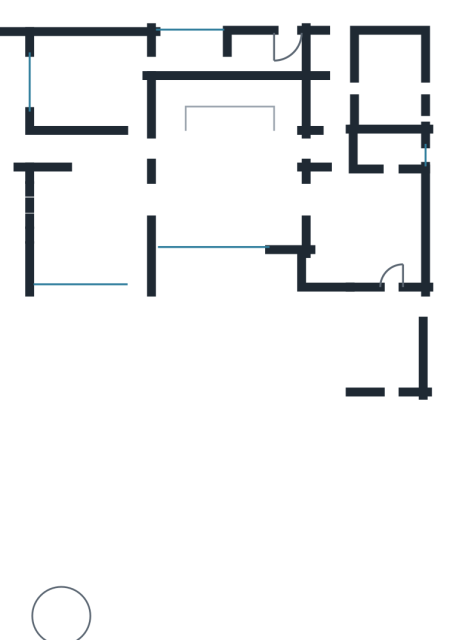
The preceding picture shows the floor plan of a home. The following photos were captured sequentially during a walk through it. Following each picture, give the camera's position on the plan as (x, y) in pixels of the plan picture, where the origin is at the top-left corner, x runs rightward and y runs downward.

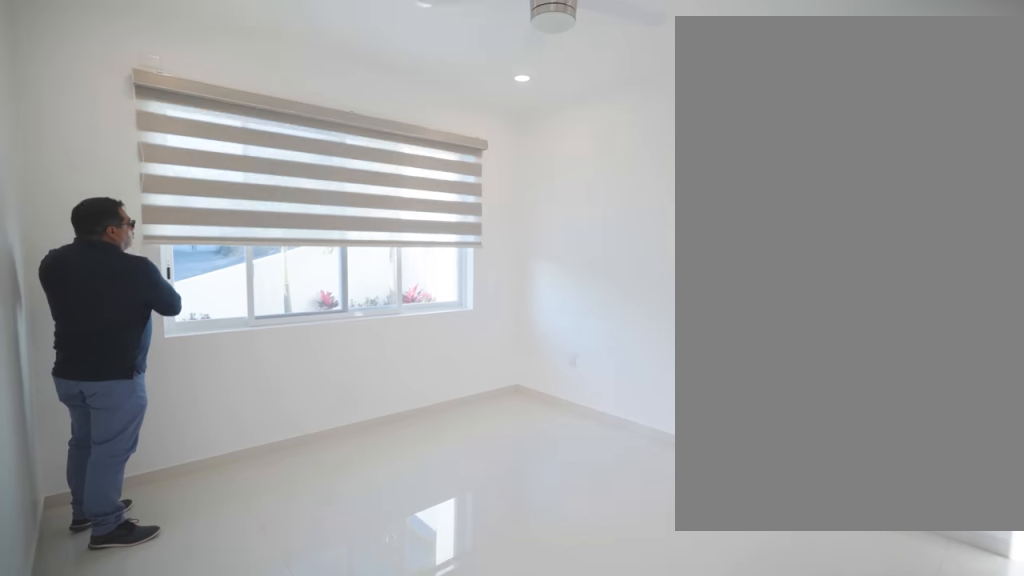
(134, 106)
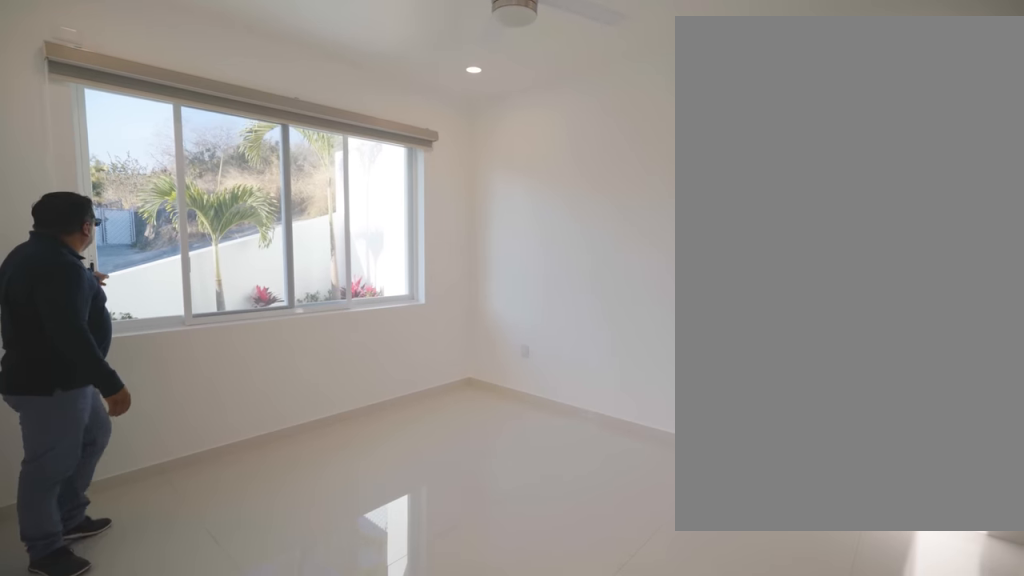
(133, 106)
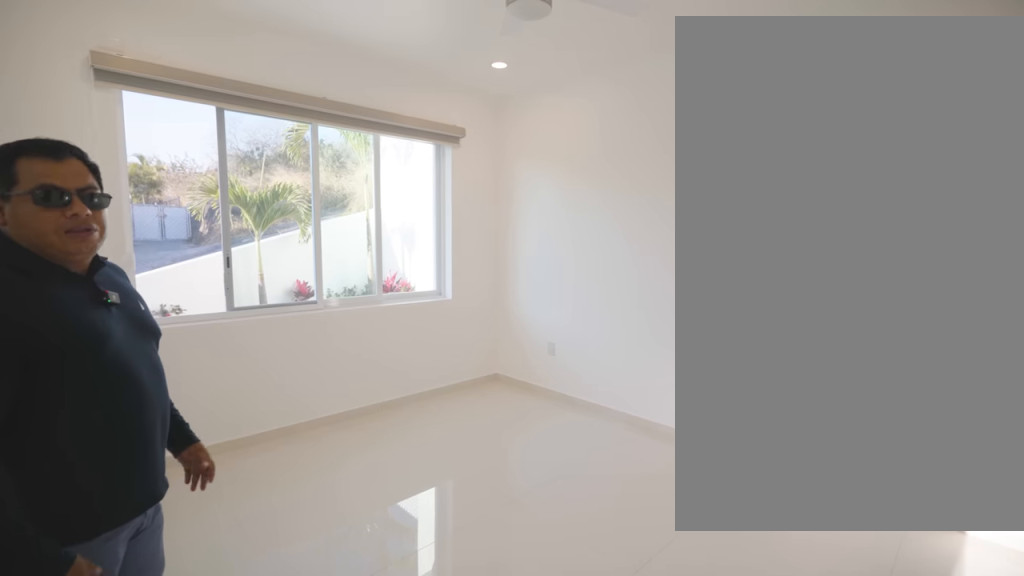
(134, 106)
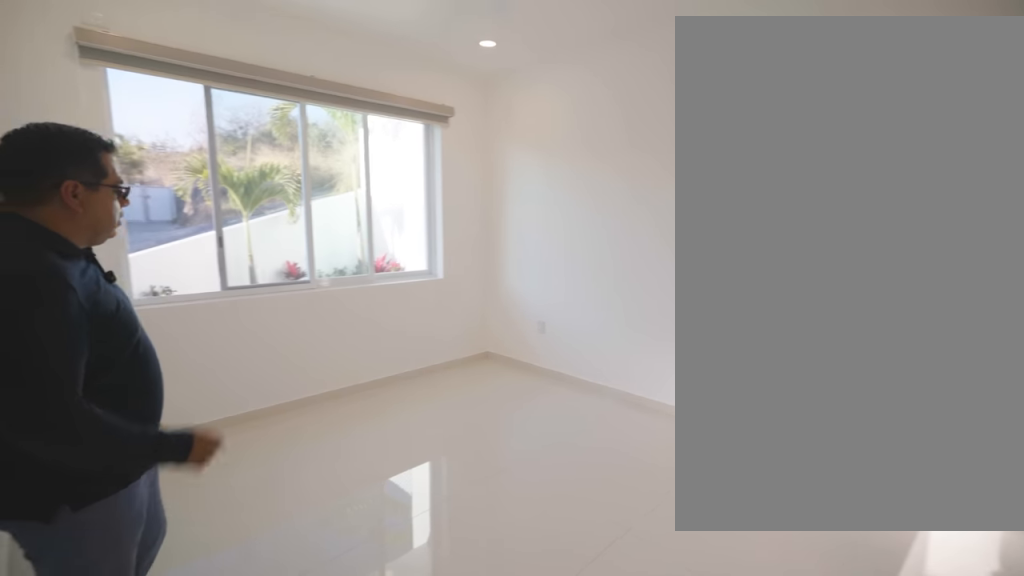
(134, 106)
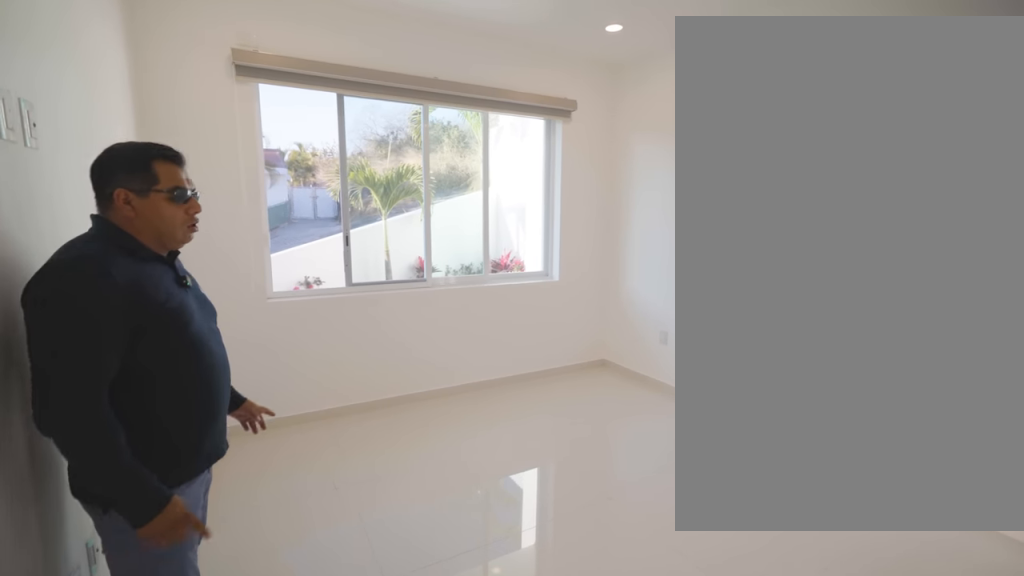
(134, 106)
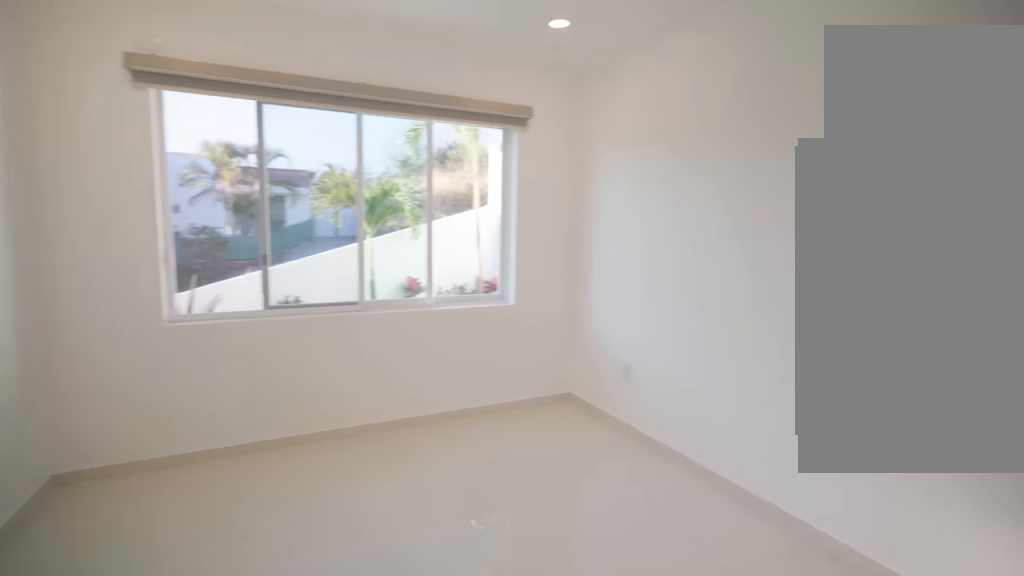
(132, 88)
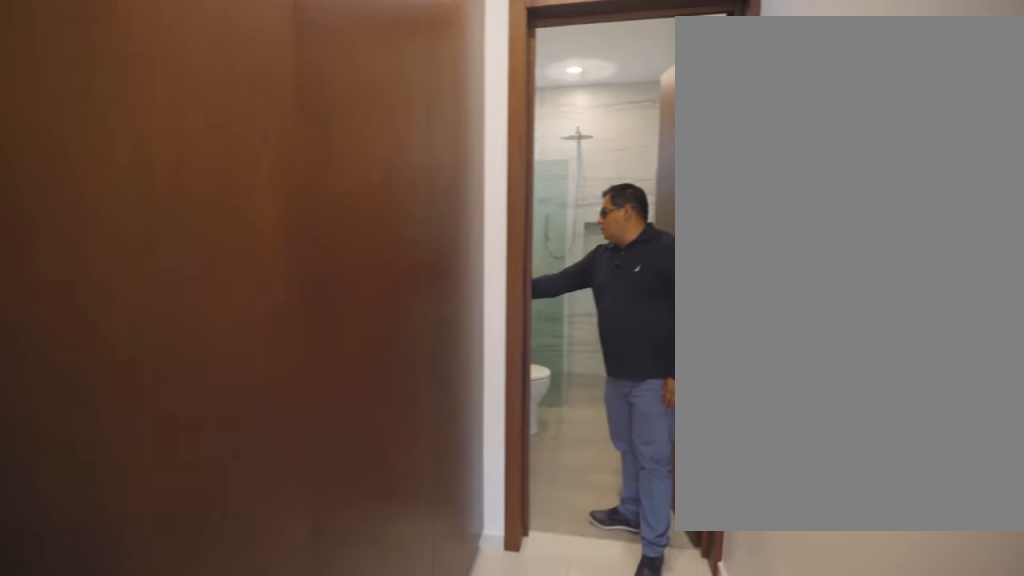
(186, 58)
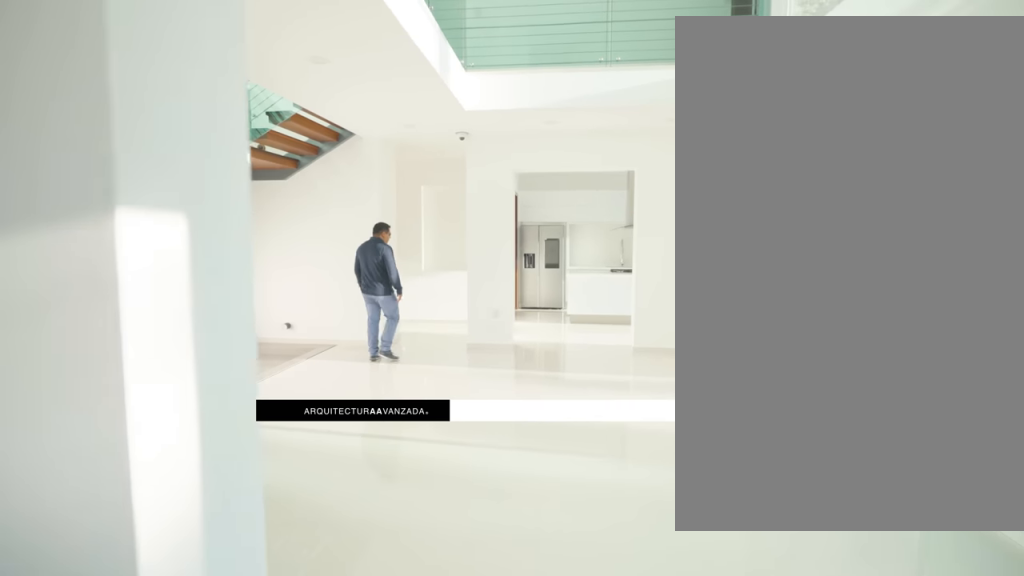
(226, 192)
